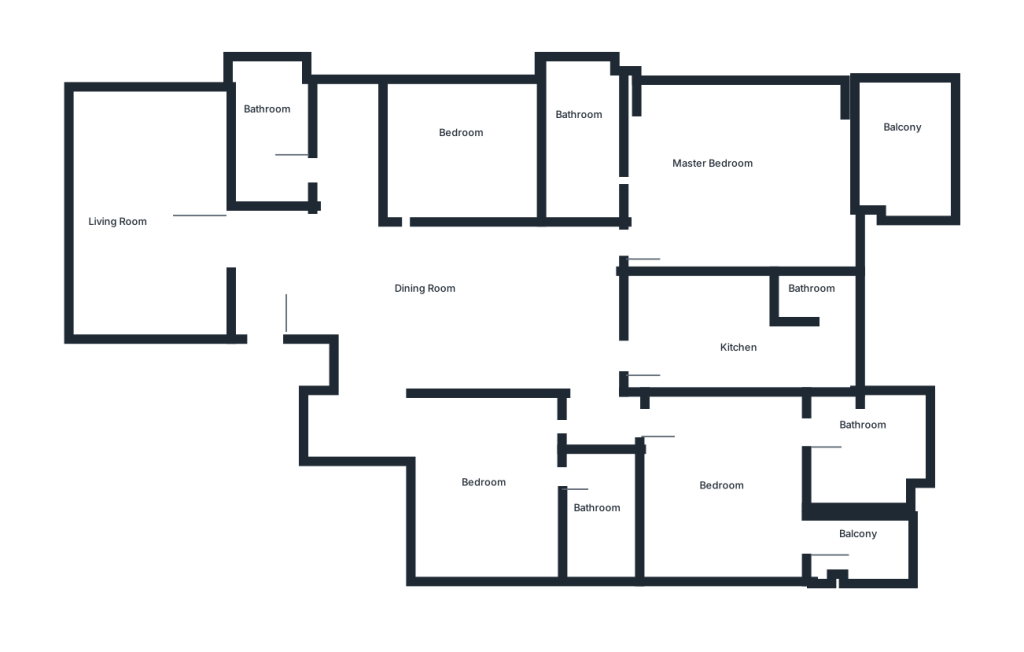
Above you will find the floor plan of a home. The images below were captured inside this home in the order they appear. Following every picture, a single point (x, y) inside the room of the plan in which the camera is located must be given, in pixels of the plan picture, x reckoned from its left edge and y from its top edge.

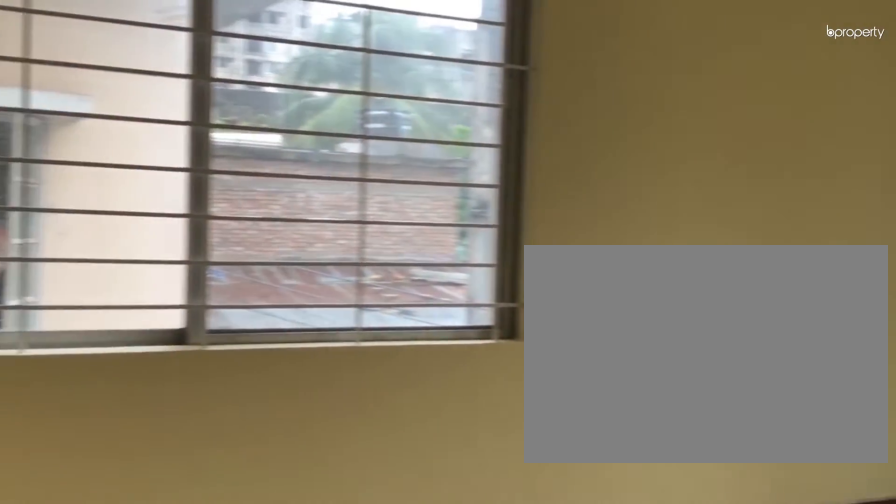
(756, 138)
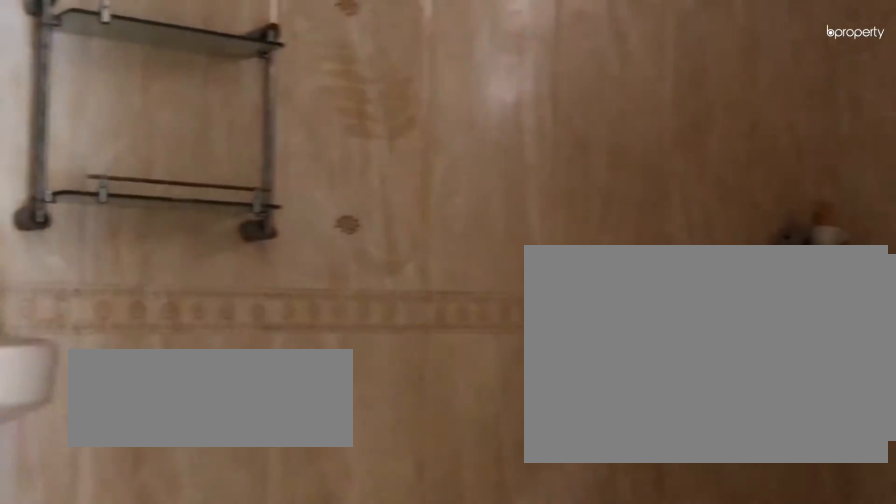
(573, 137)
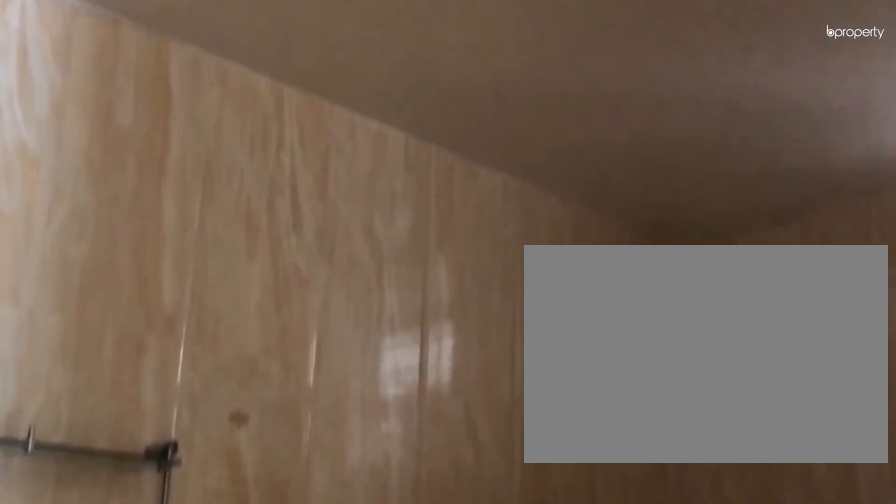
(573, 137)
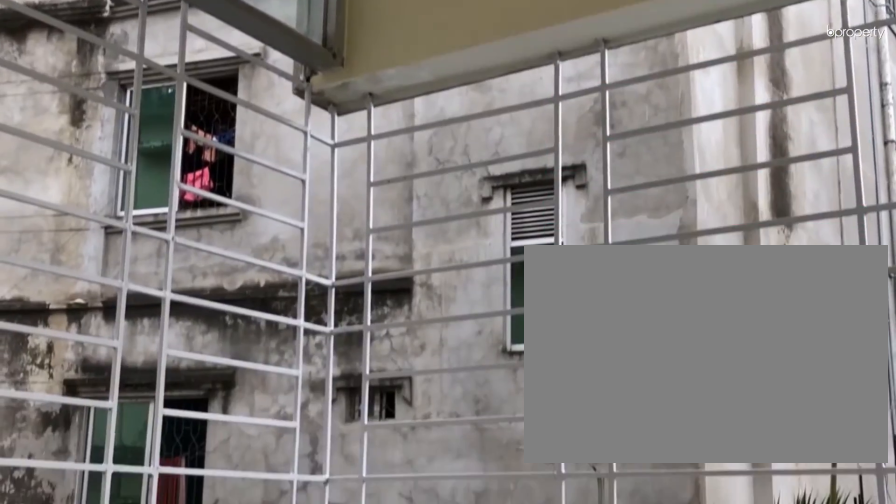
(904, 150)
